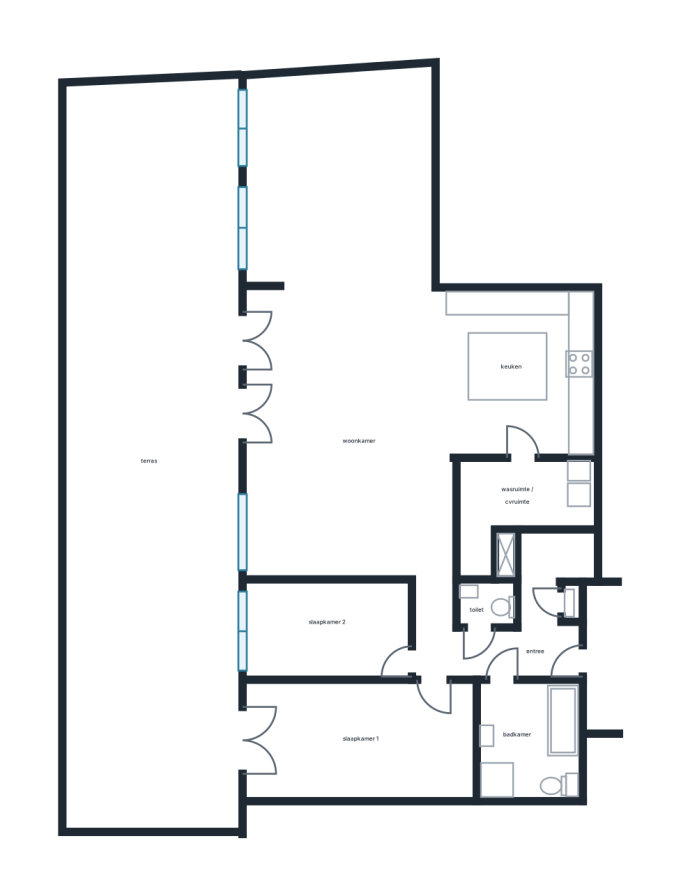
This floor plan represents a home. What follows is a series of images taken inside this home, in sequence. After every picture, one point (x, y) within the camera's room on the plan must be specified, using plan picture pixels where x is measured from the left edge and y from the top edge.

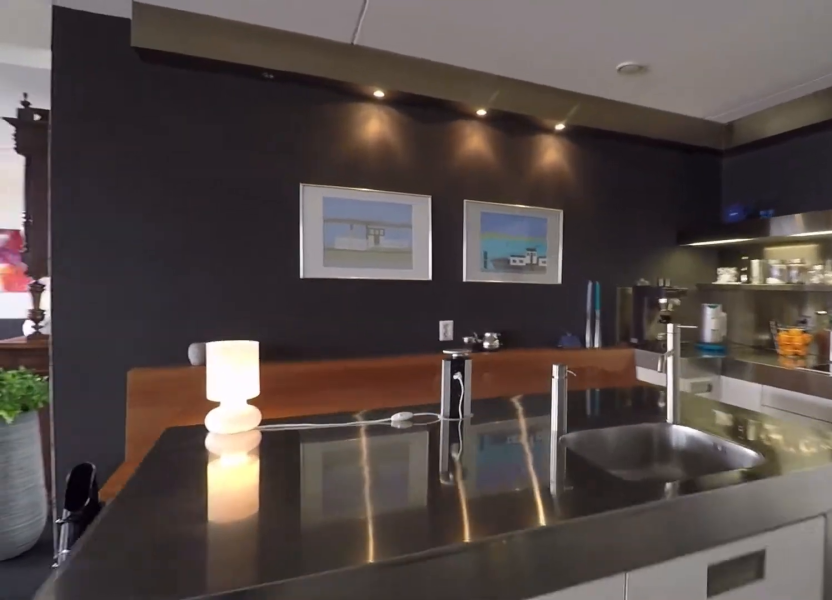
(512, 371)
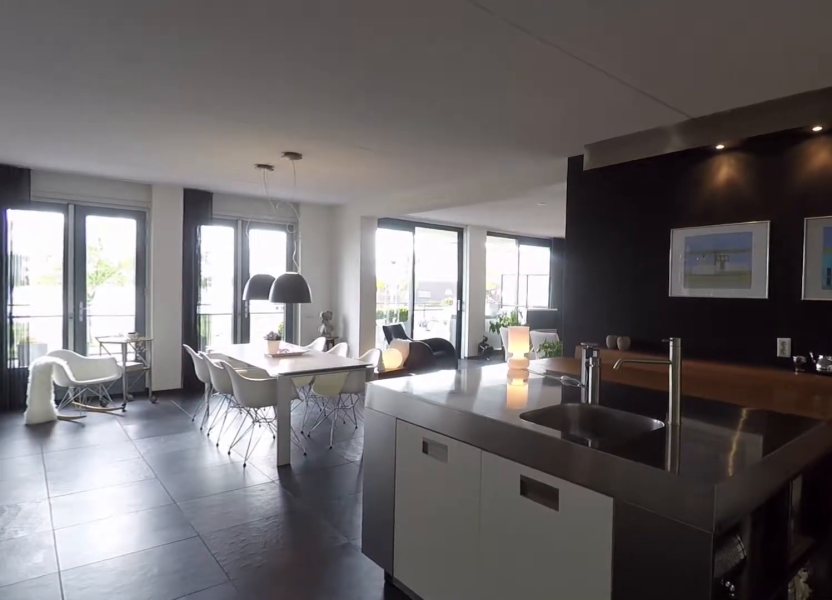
(512, 371)
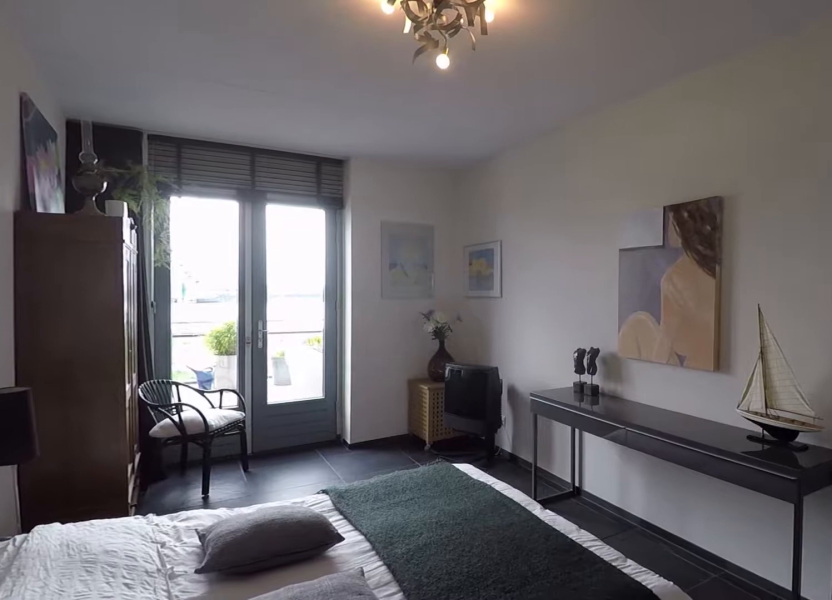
(360, 739)
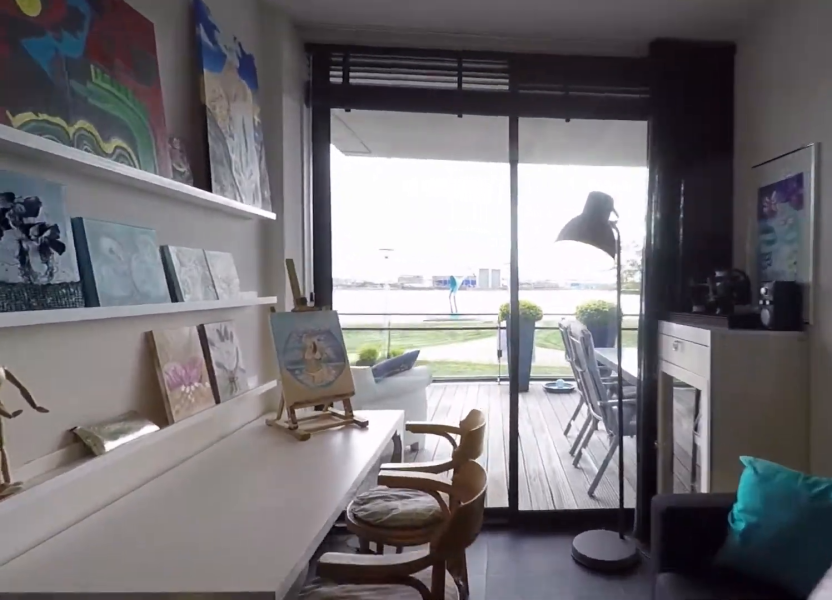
(326, 629)
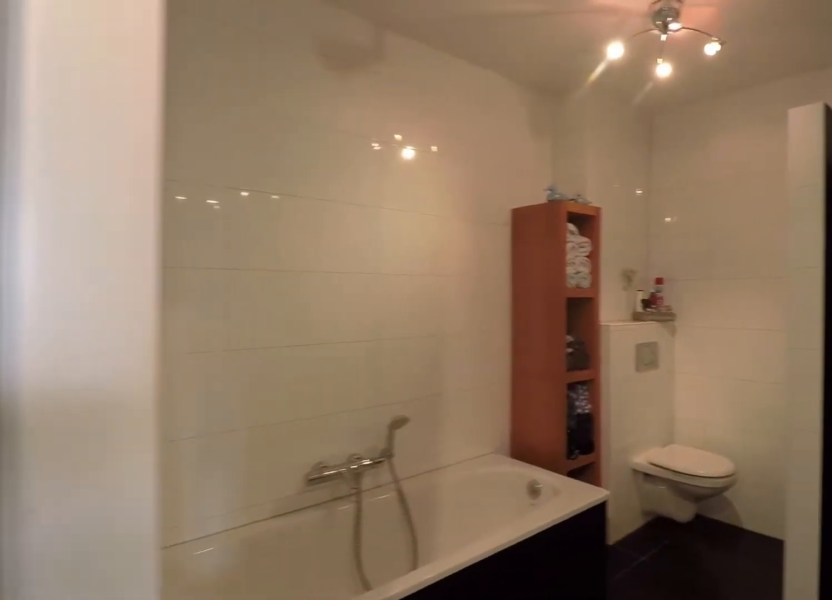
(528, 737)
